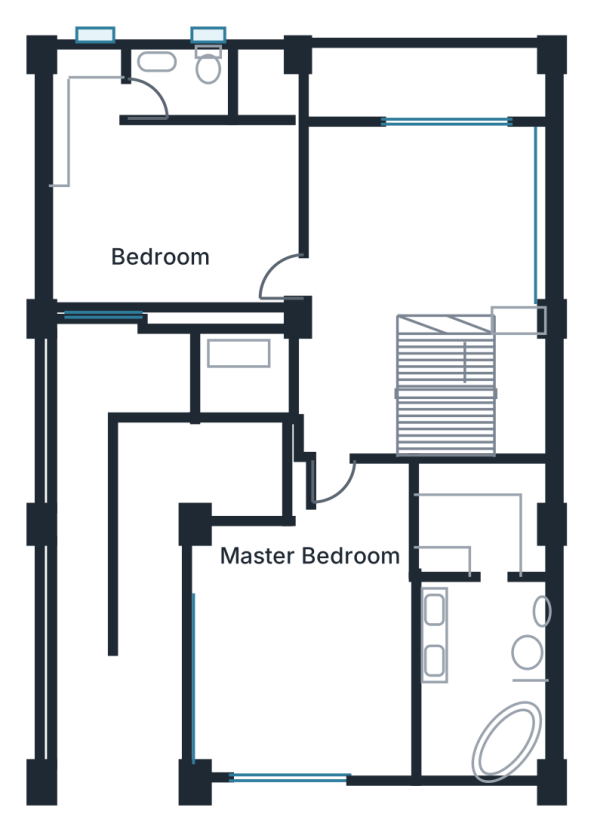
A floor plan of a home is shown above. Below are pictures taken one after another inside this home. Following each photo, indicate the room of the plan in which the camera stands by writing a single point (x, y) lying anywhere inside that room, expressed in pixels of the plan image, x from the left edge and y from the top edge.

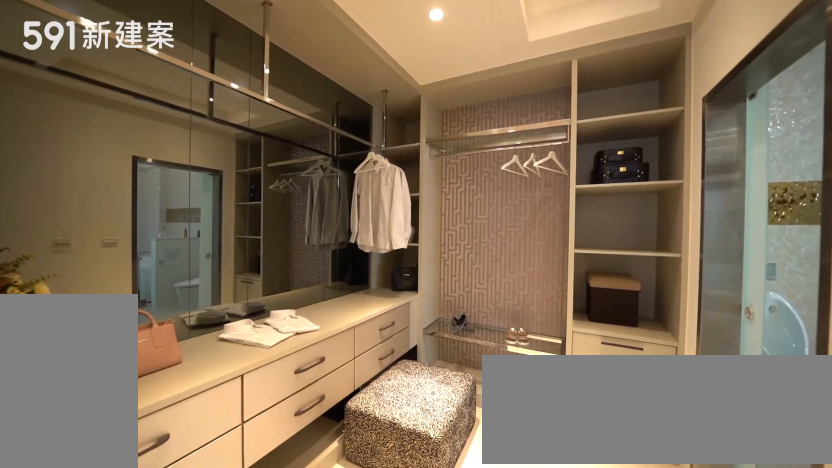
(493, 524)
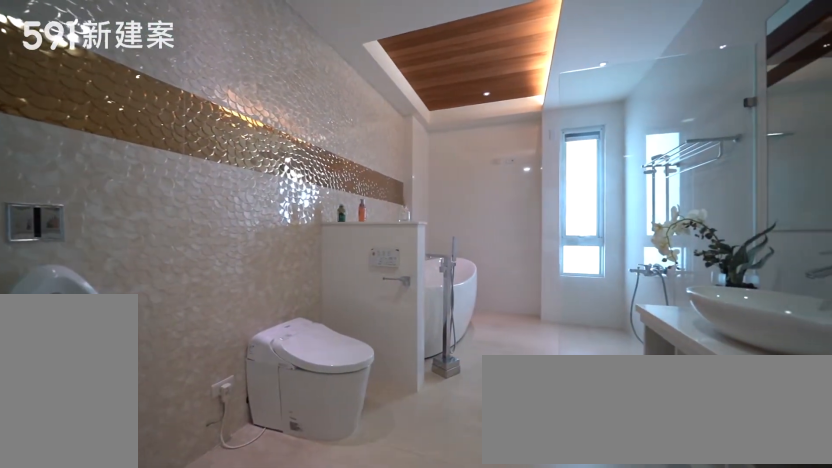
(489, 700)
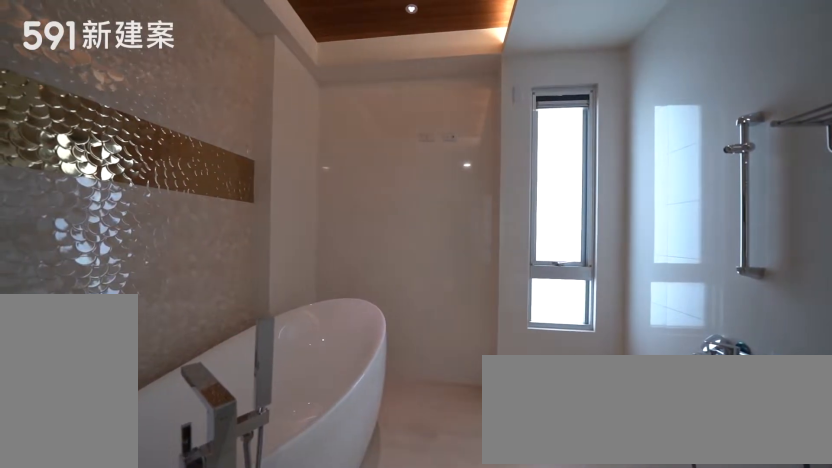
(489, 700)
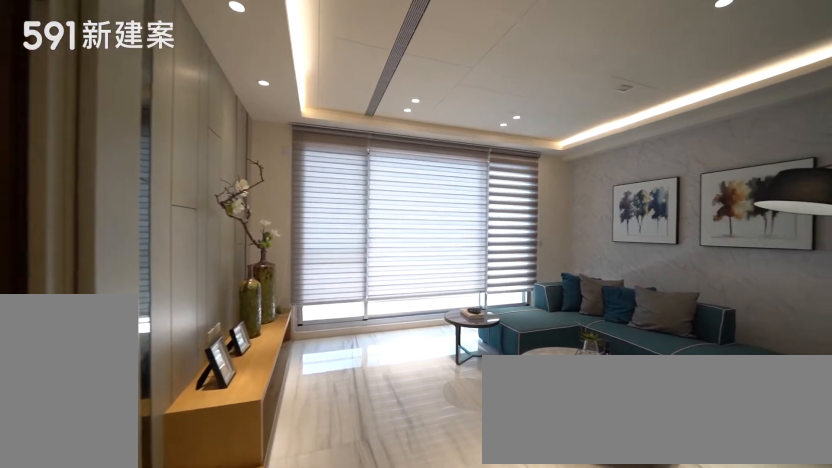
(432, 224)
